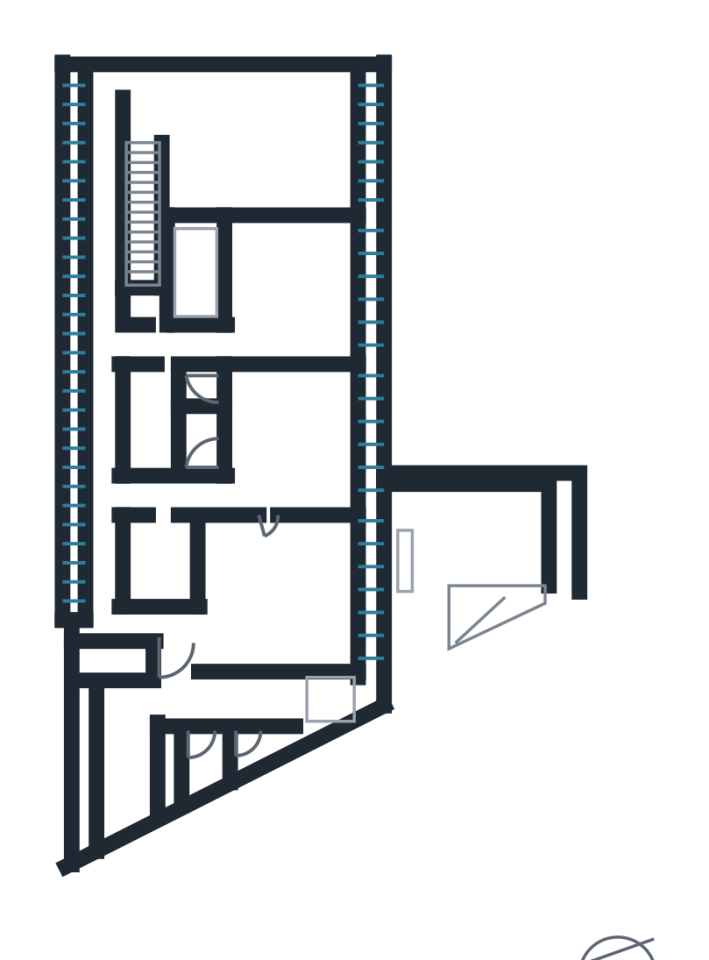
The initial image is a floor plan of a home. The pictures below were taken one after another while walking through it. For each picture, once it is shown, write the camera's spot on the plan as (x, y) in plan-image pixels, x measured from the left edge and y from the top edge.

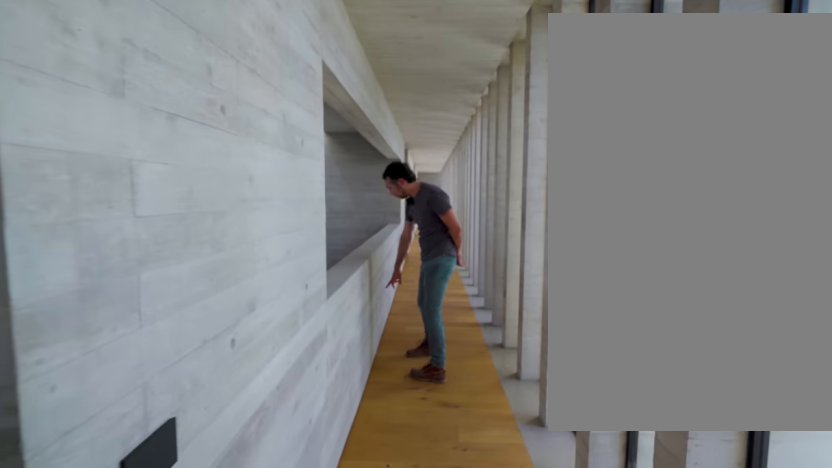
(159, 90)
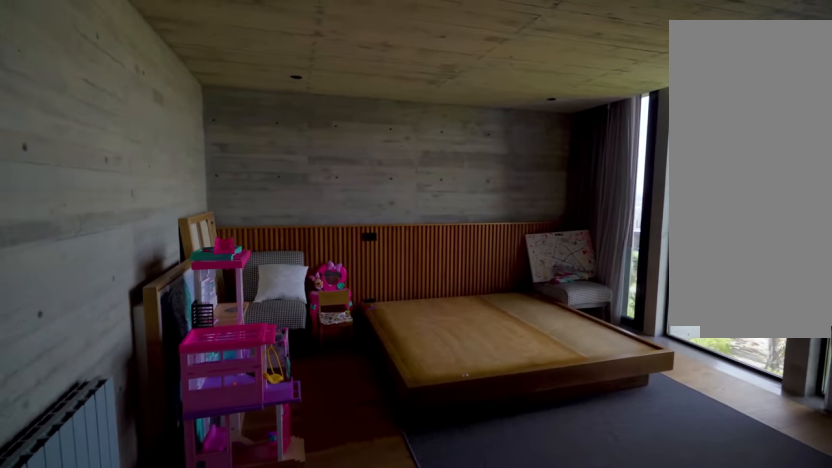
(238, 342)
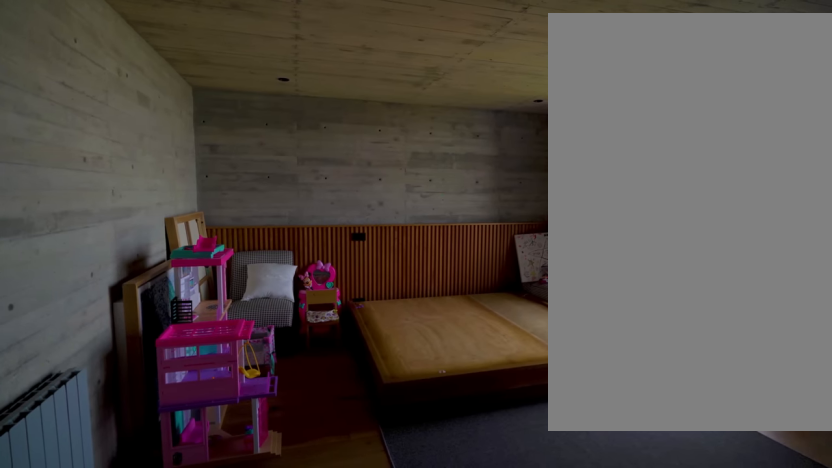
(250, 338)
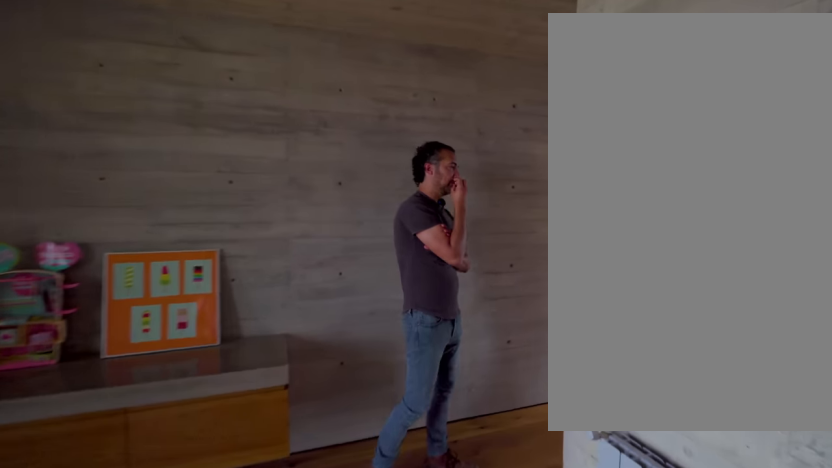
(256, 290)
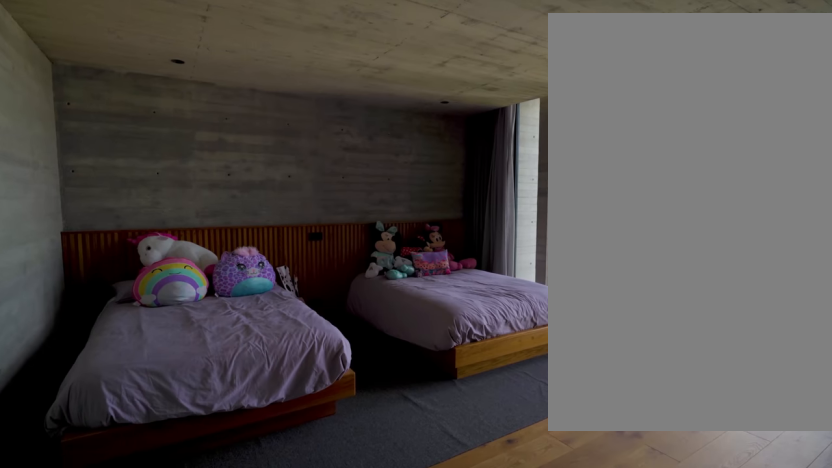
(247, 495)
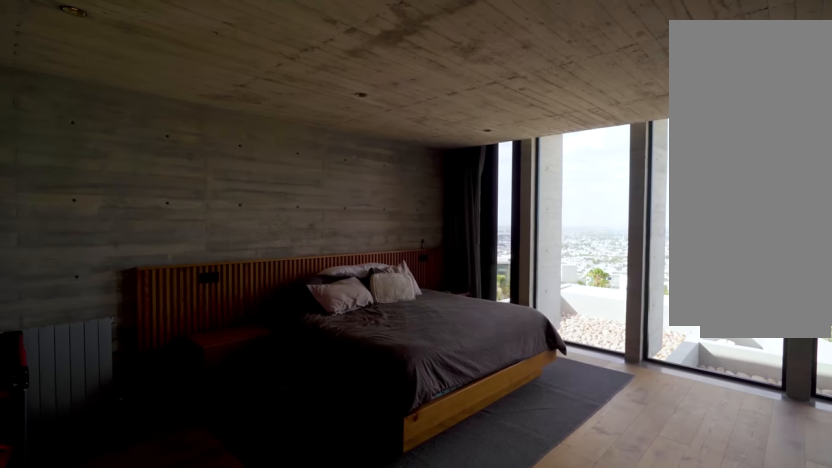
(208, 627)
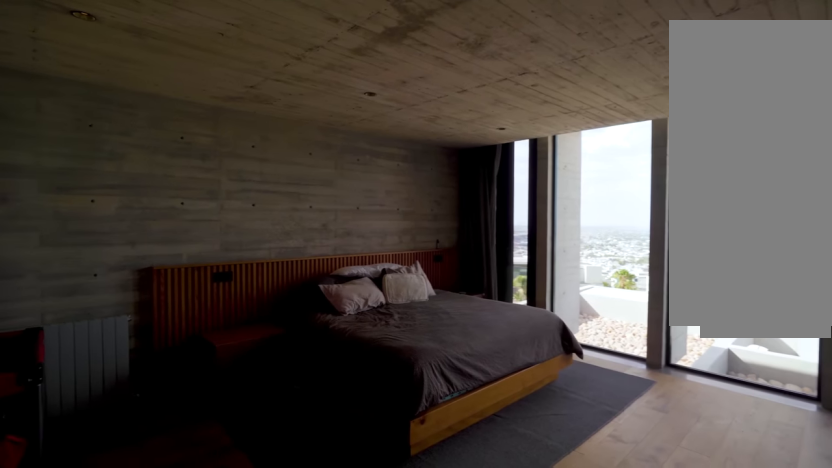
(208, 627)
